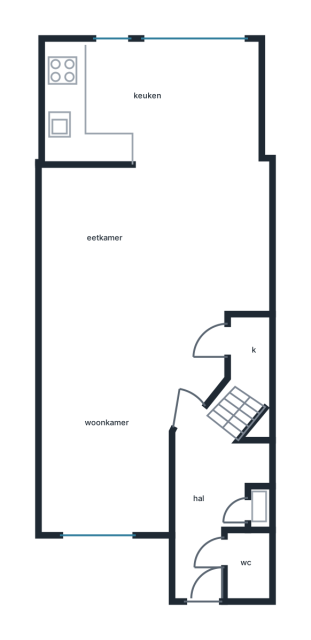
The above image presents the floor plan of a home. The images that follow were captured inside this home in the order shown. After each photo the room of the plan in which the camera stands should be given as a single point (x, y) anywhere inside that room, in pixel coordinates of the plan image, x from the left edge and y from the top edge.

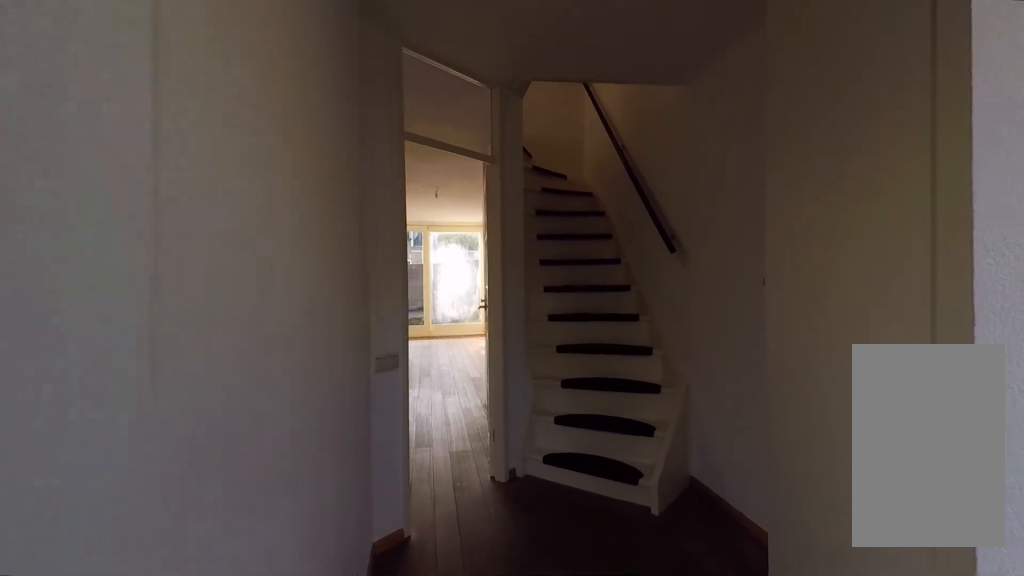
(210, 500)
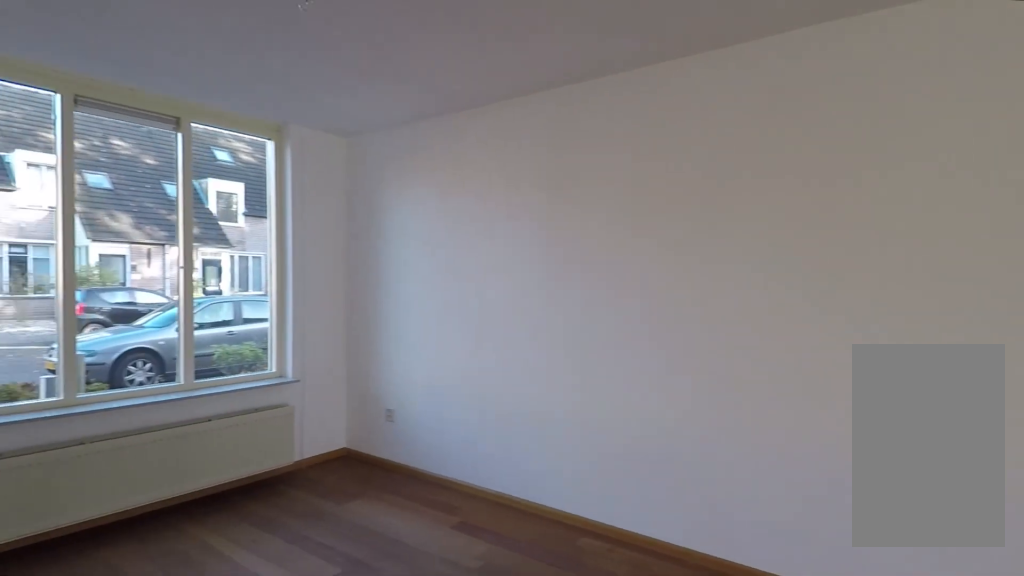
(138, 324)
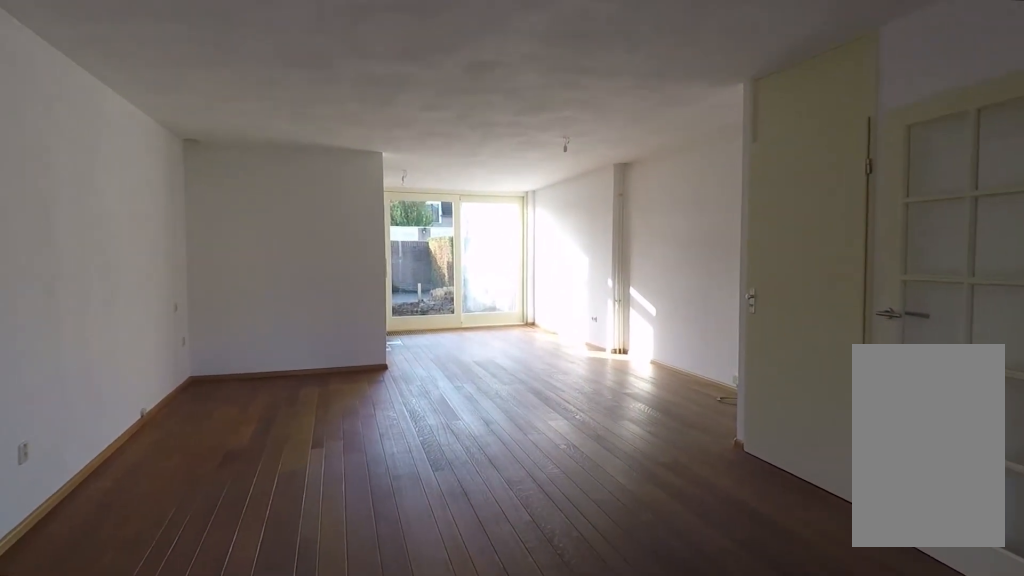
(138, 324)
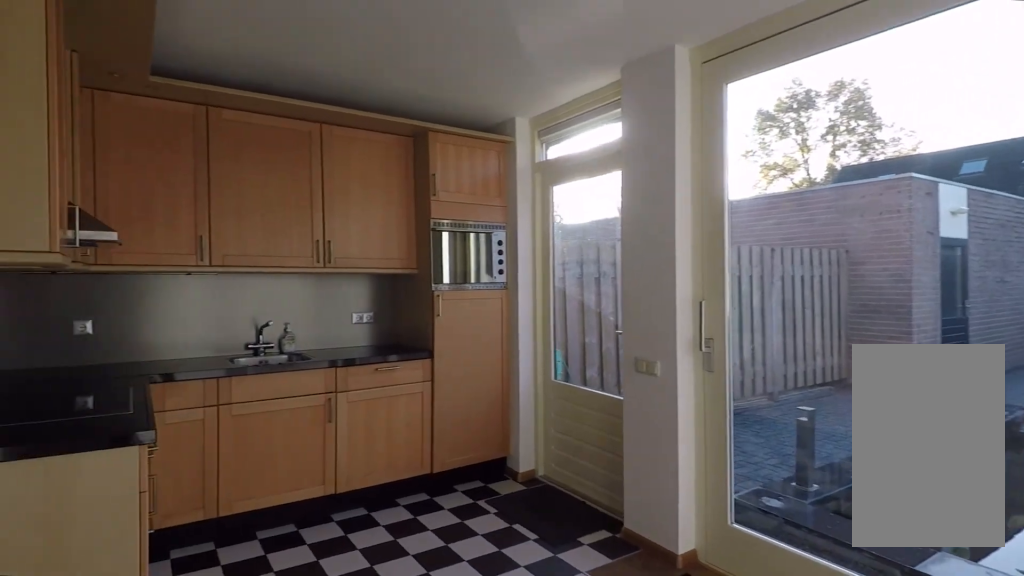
(153, 104)
